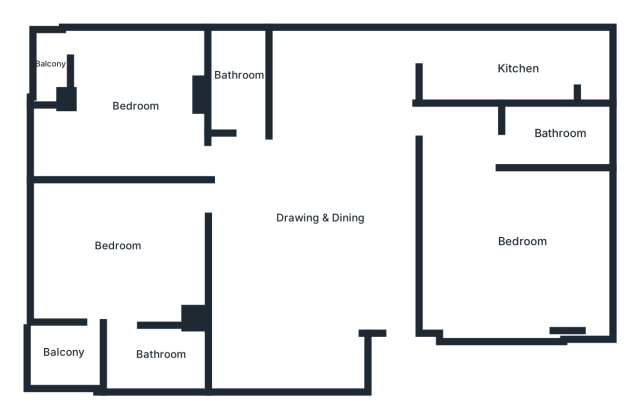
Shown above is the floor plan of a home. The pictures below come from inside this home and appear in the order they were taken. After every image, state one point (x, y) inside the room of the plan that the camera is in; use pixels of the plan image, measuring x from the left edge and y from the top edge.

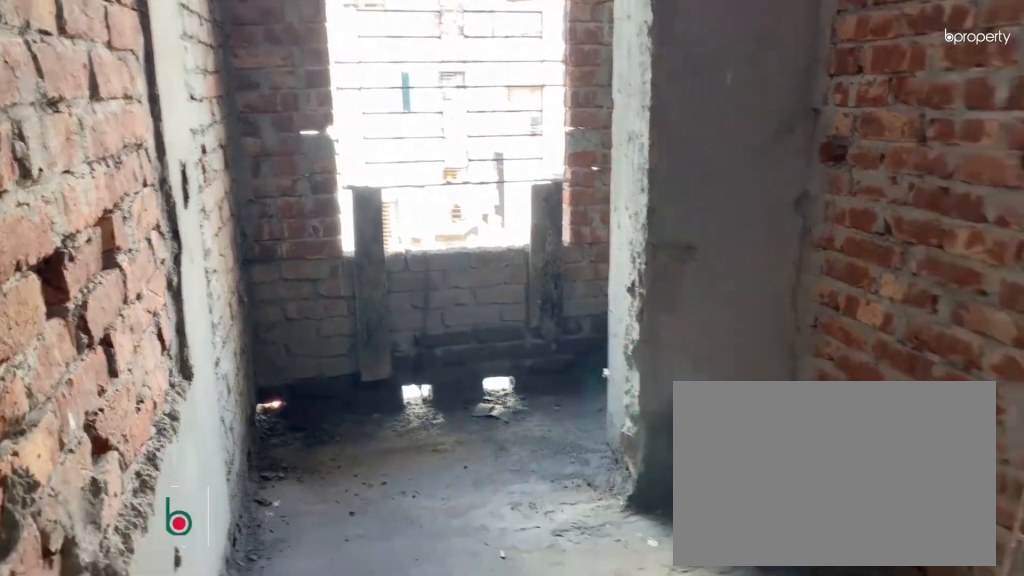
(513, 69)
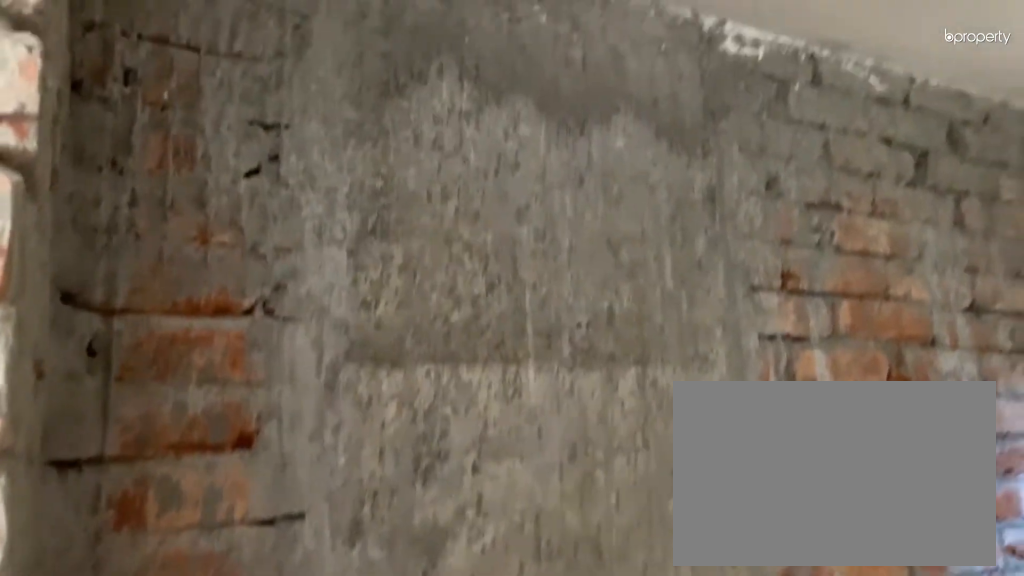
(237, 69)
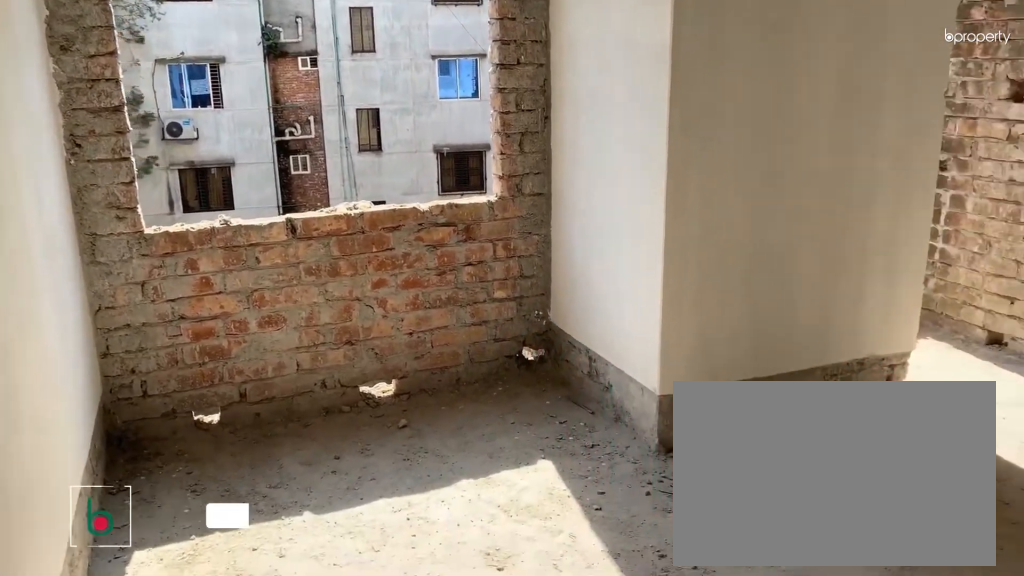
(136, 104)
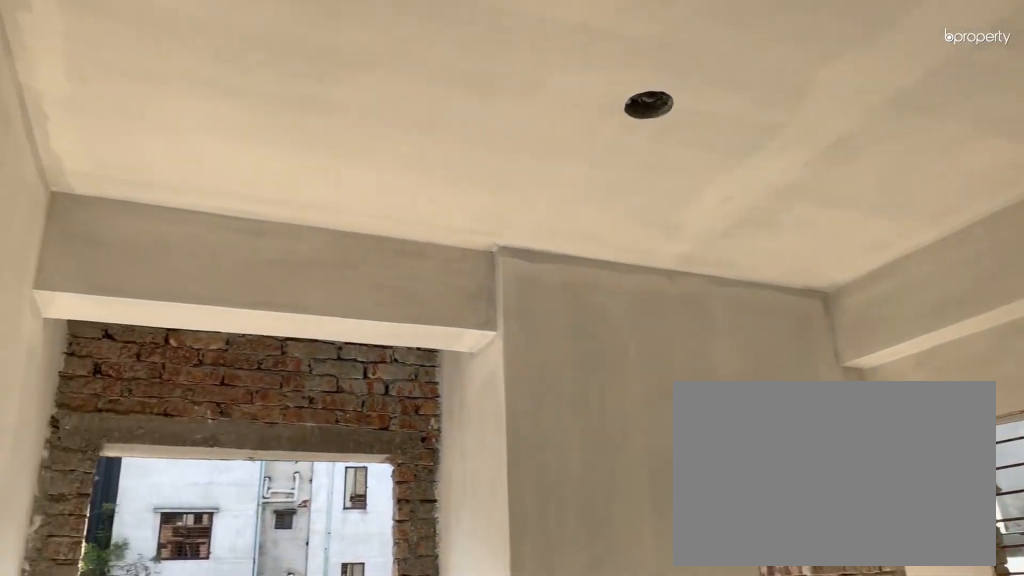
(136, 104)
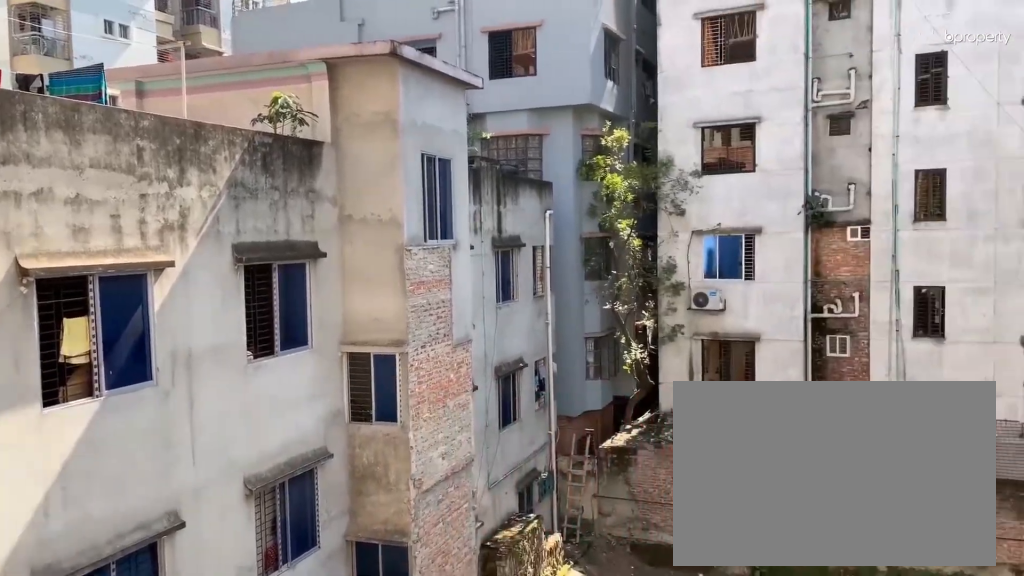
(49, 63)
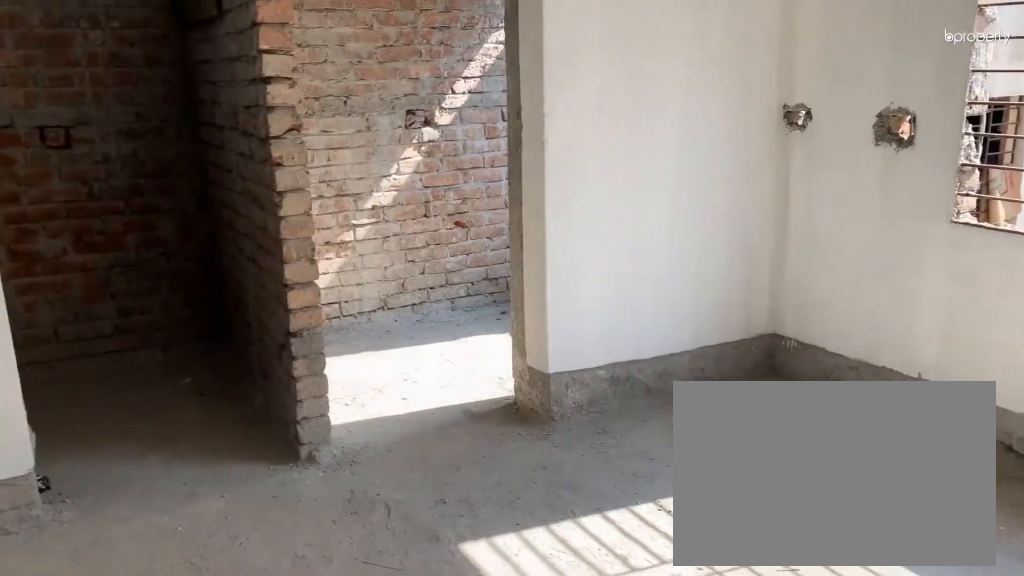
(122, 246)
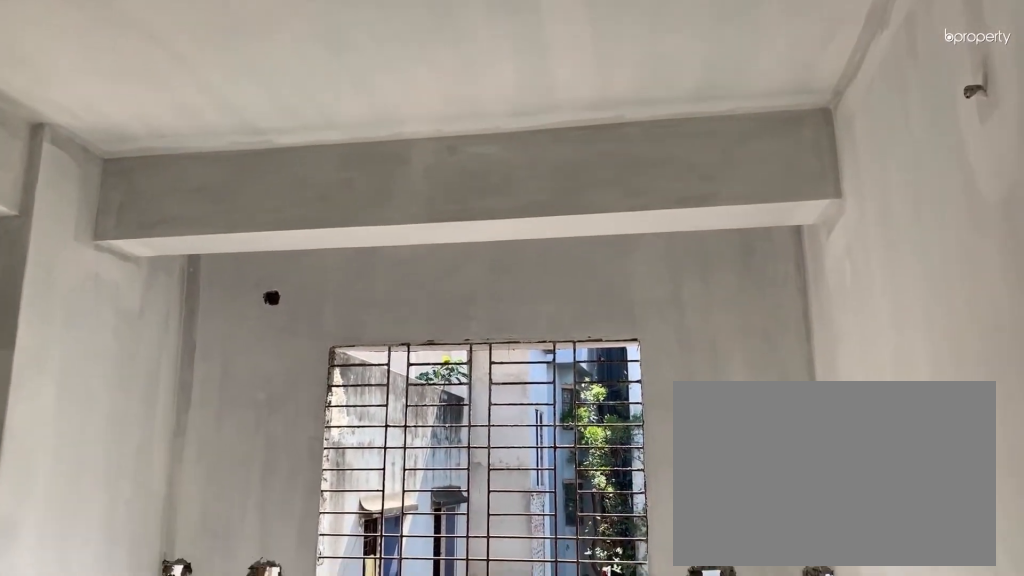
(122, 246)
